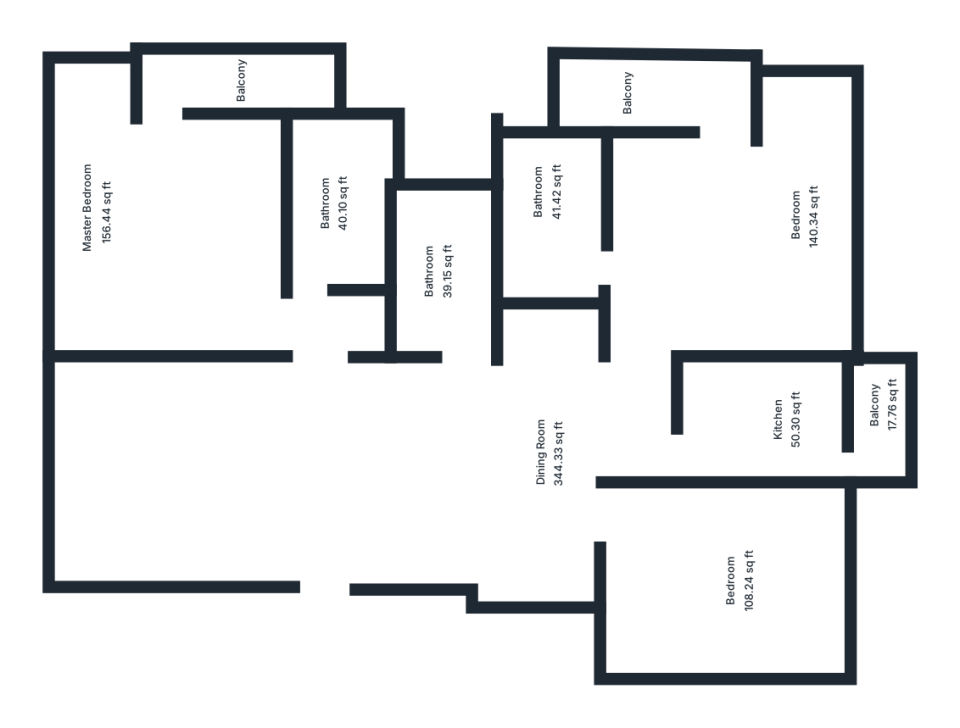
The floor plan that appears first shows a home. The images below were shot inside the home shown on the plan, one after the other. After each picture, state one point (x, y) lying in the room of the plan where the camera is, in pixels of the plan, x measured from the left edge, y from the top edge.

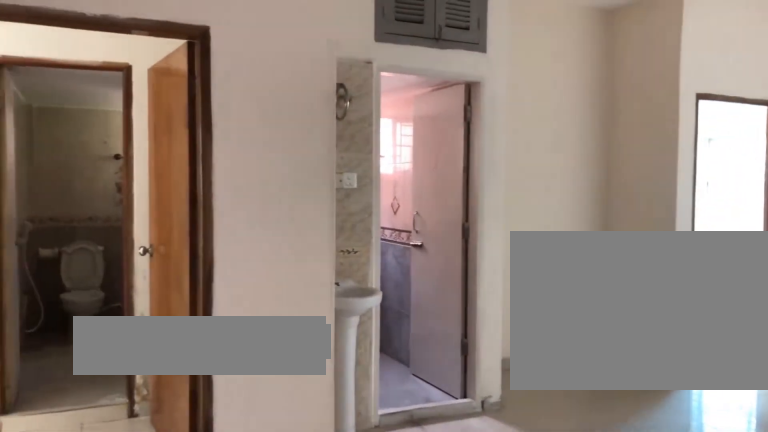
(400, 444)
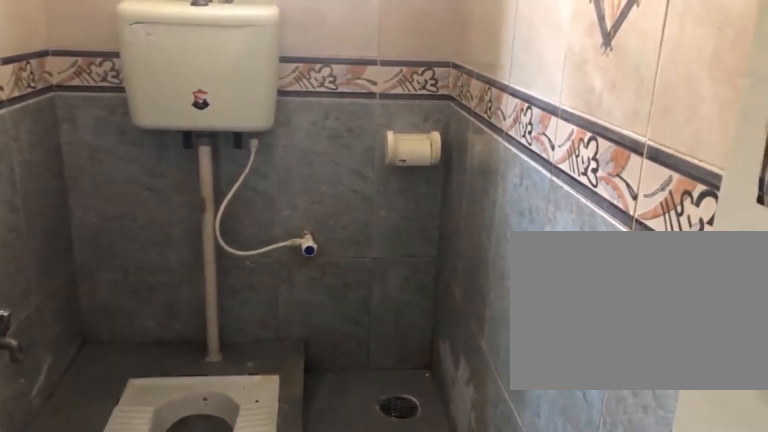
(437, 282)
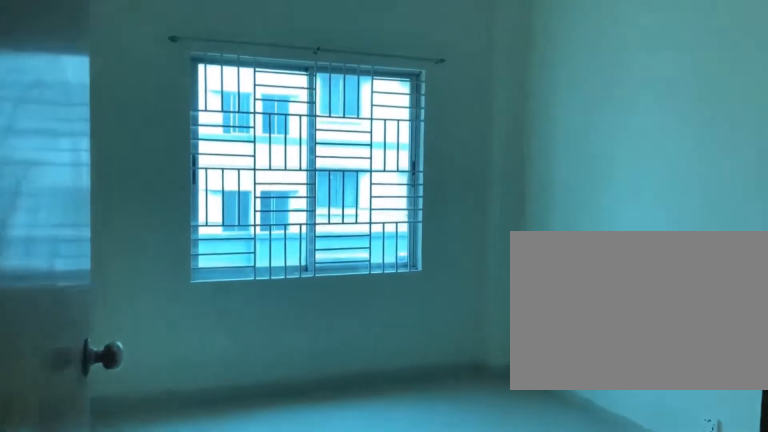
(732, 592)
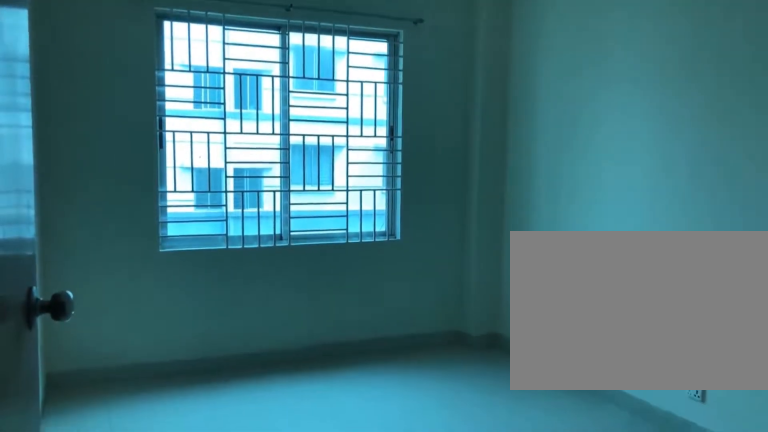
(733, 592)
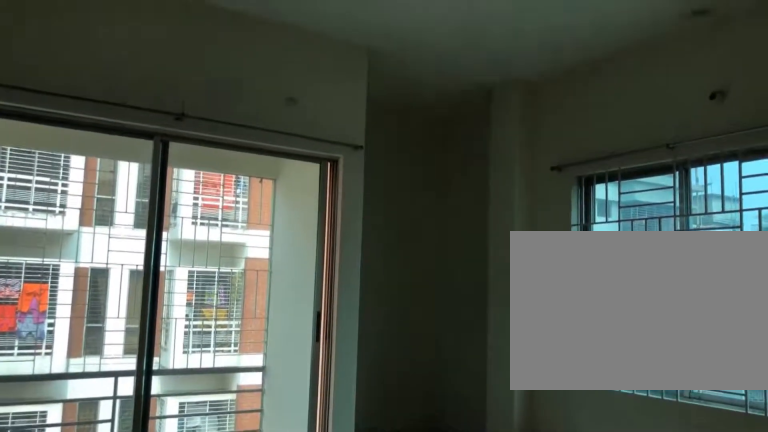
(732, 231)
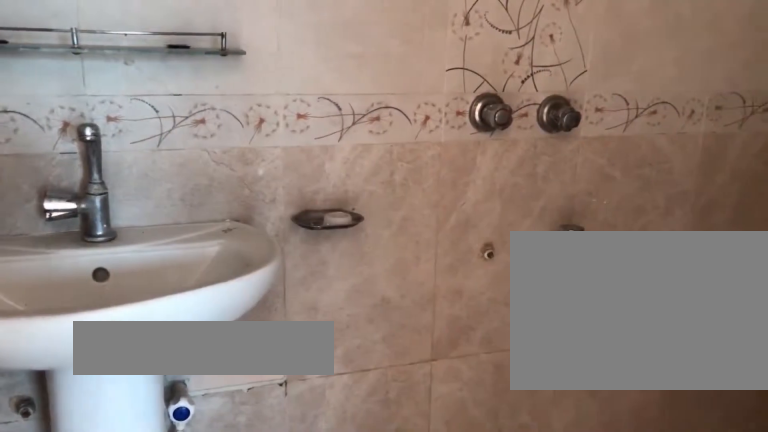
(536, 227)
